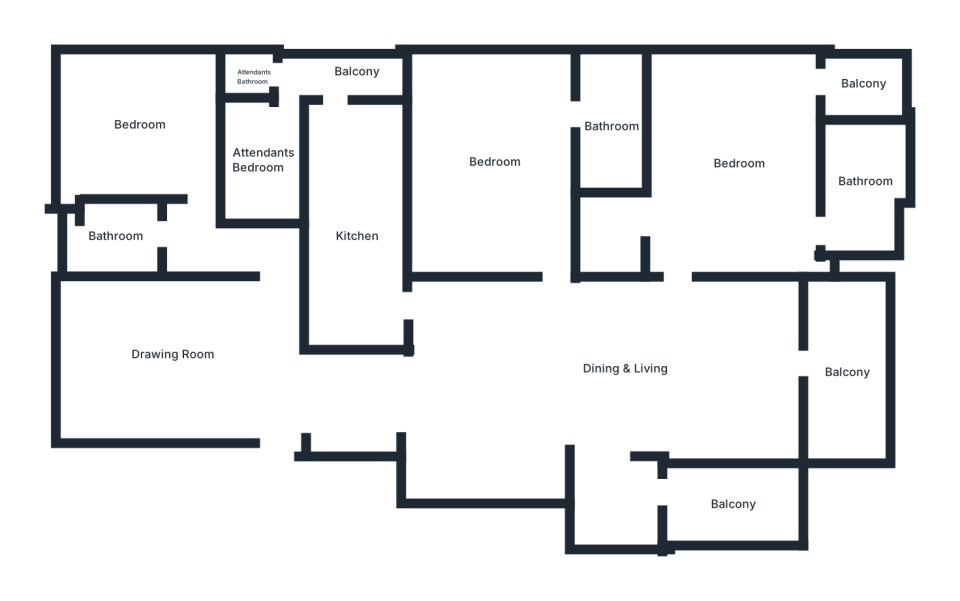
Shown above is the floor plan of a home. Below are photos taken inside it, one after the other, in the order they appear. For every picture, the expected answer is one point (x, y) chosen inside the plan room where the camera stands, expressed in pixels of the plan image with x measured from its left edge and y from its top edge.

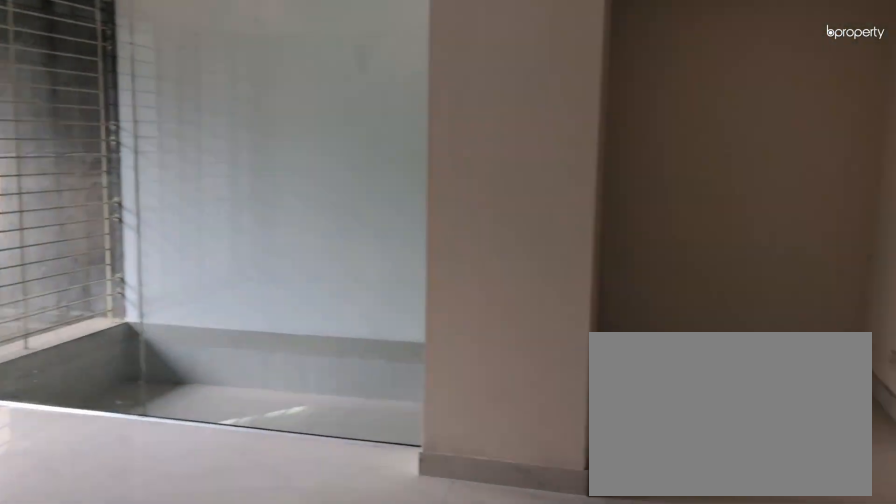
(630, 368)
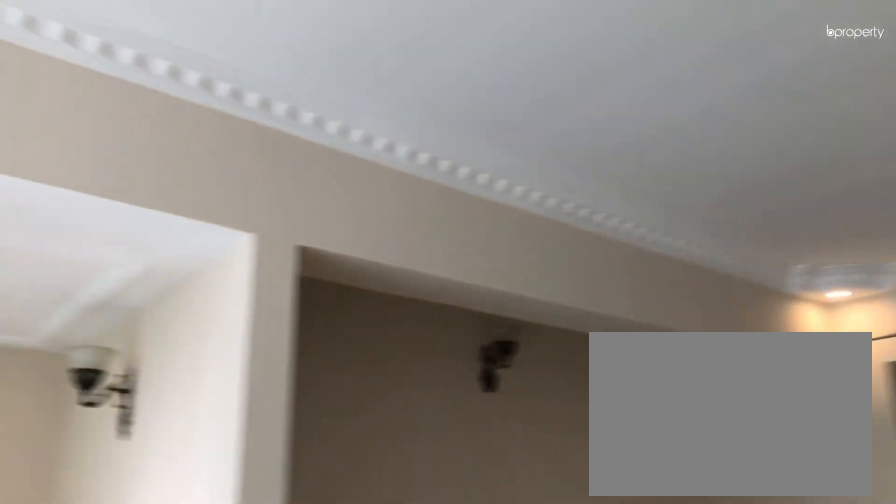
(630, 368)
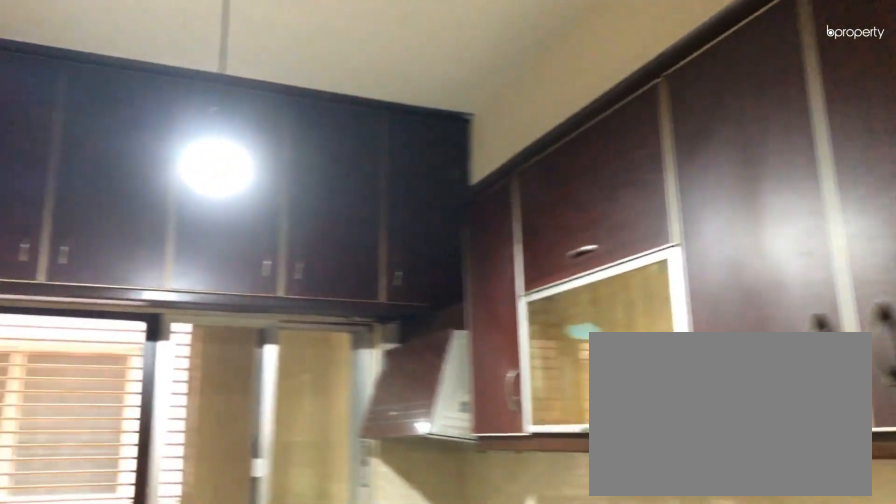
(357, 235)
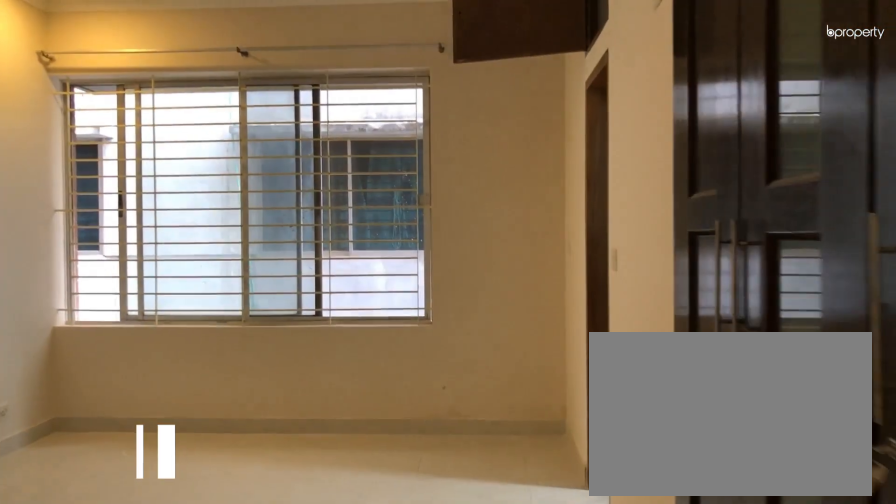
(536, 234)
